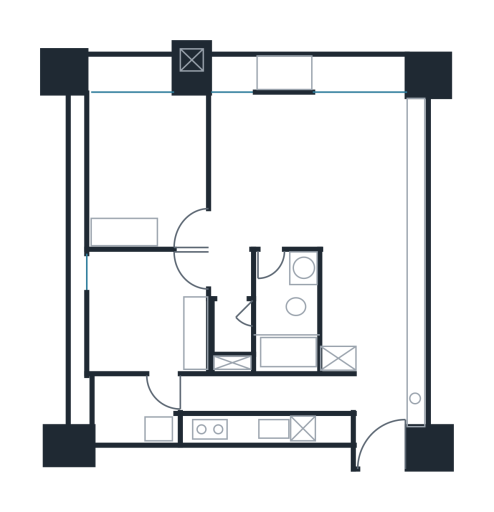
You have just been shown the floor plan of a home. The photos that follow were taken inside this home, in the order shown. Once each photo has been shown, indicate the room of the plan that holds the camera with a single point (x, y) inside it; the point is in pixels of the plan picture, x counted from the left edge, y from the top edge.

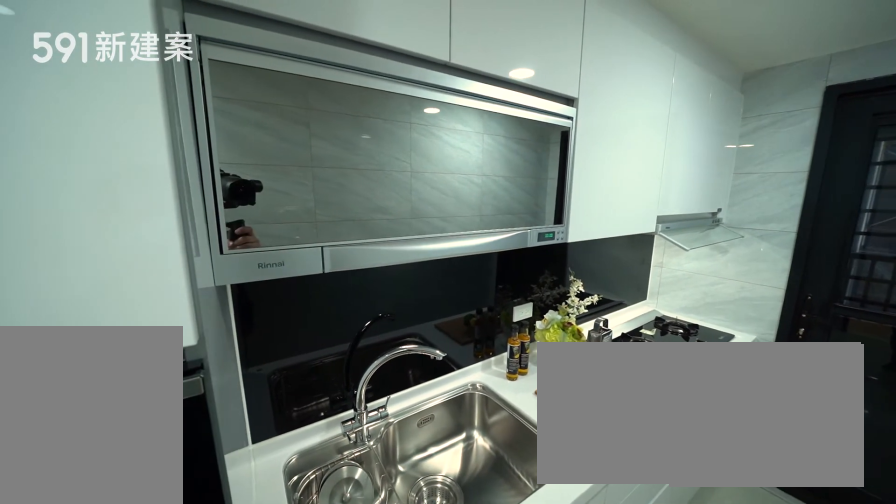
(262, 405)
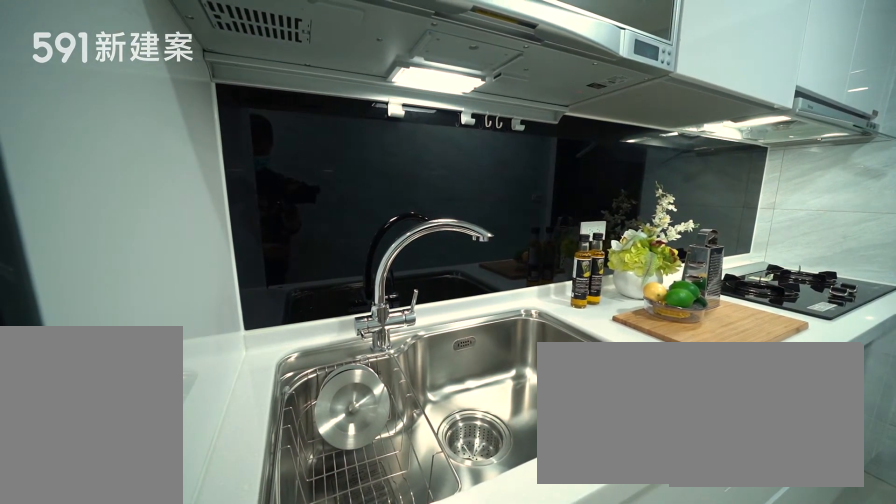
(262, 405)
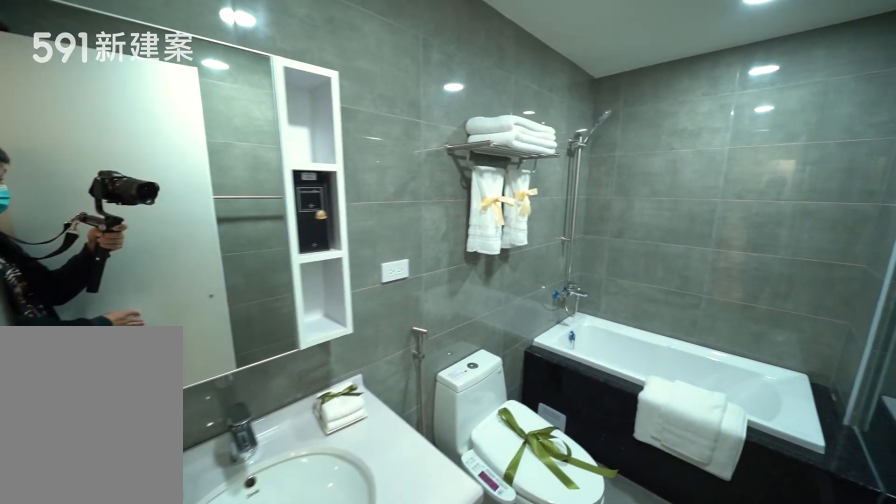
(283, 312)
